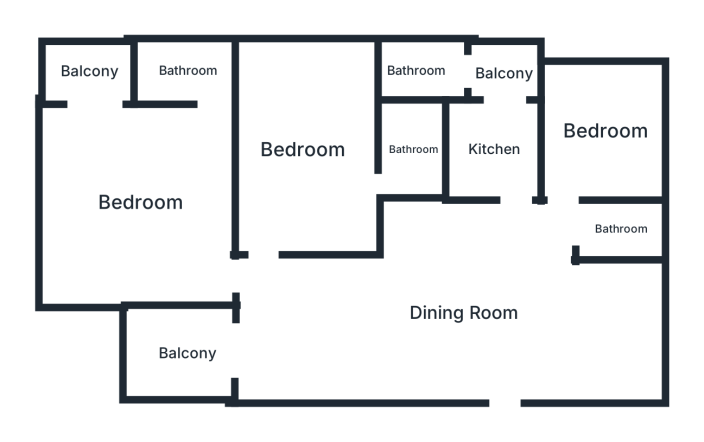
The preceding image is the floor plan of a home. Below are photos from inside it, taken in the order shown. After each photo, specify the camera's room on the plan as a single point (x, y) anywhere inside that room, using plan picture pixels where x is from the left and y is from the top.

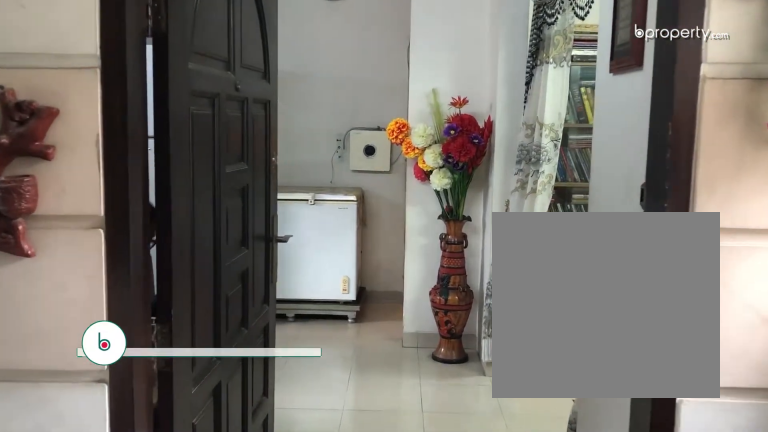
(479, 295)
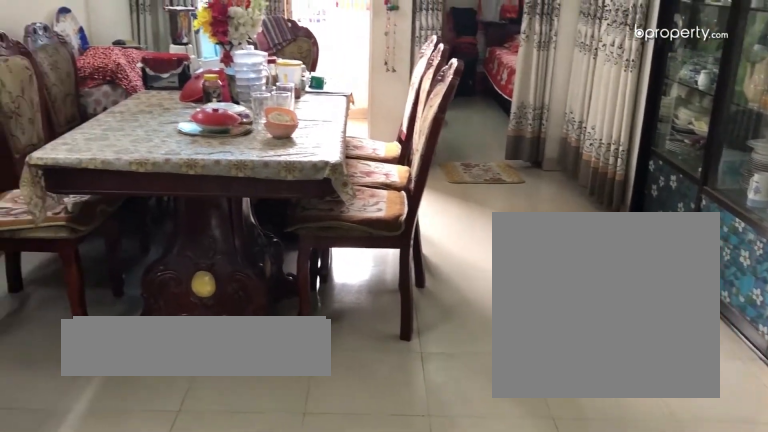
(479, 294)
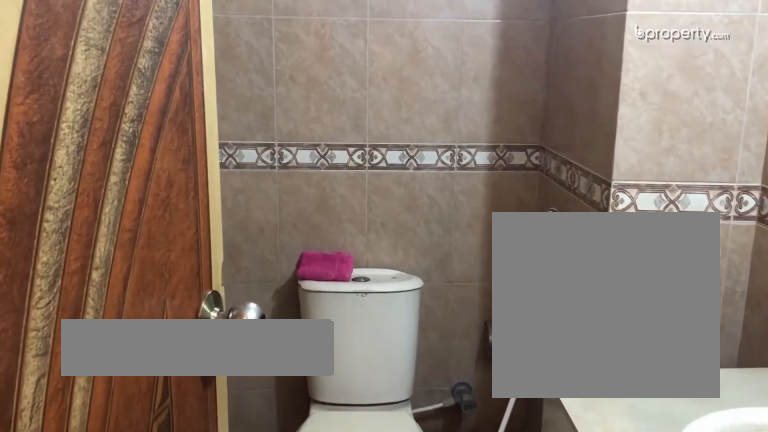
(618, 227)
